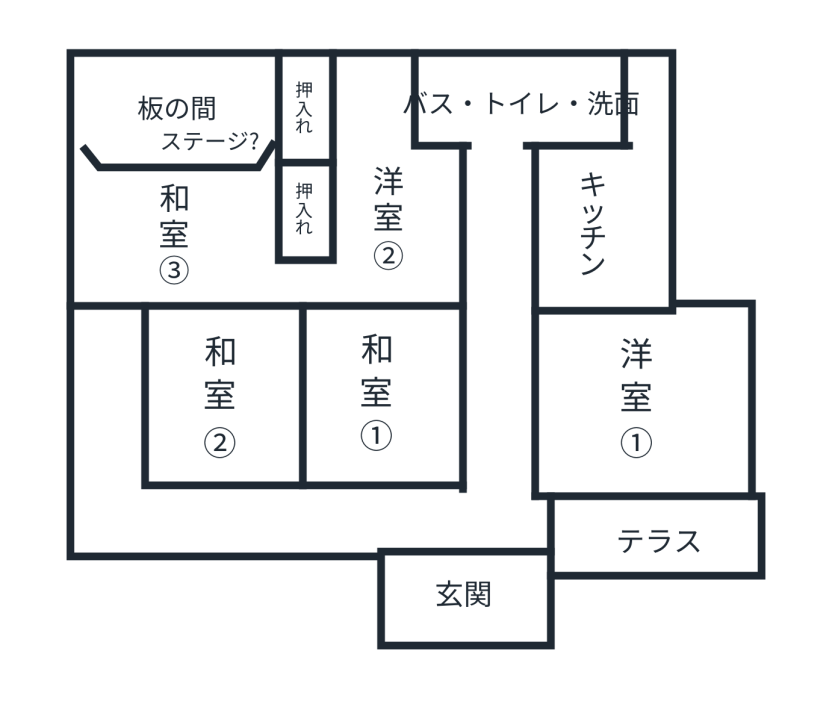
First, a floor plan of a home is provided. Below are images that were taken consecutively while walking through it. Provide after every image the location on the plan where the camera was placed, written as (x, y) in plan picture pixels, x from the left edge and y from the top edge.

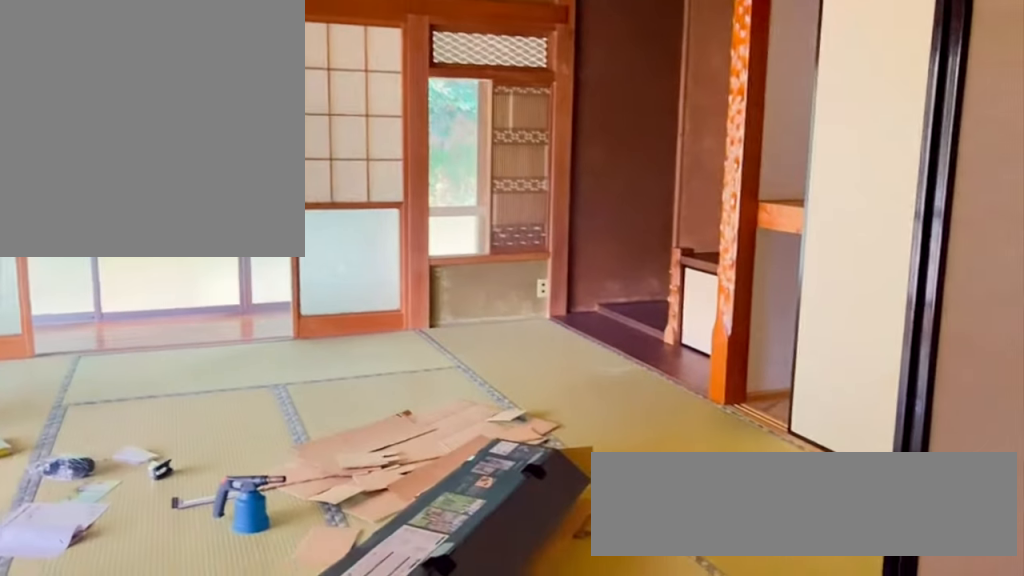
(287, 394)
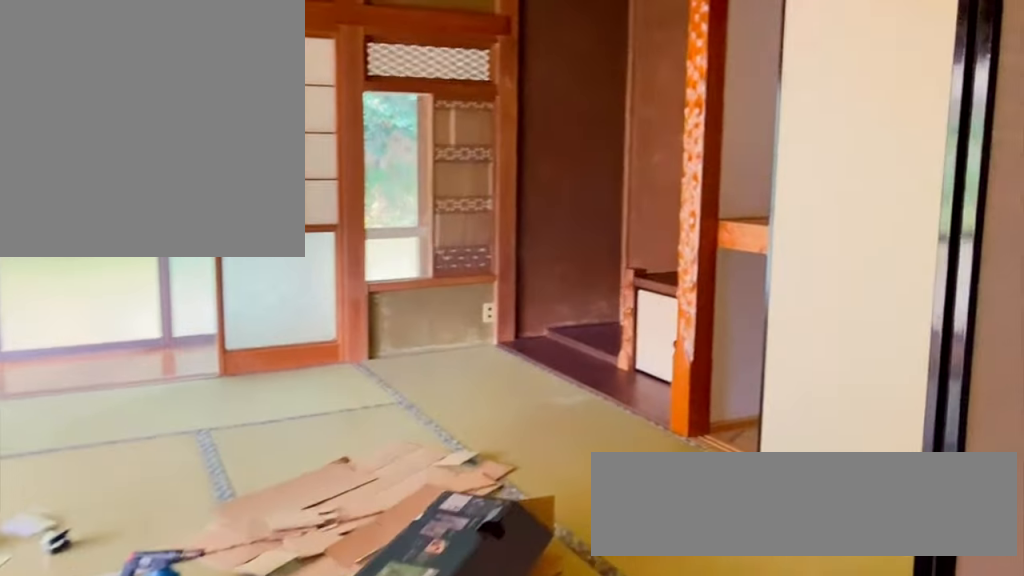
(272, 392)
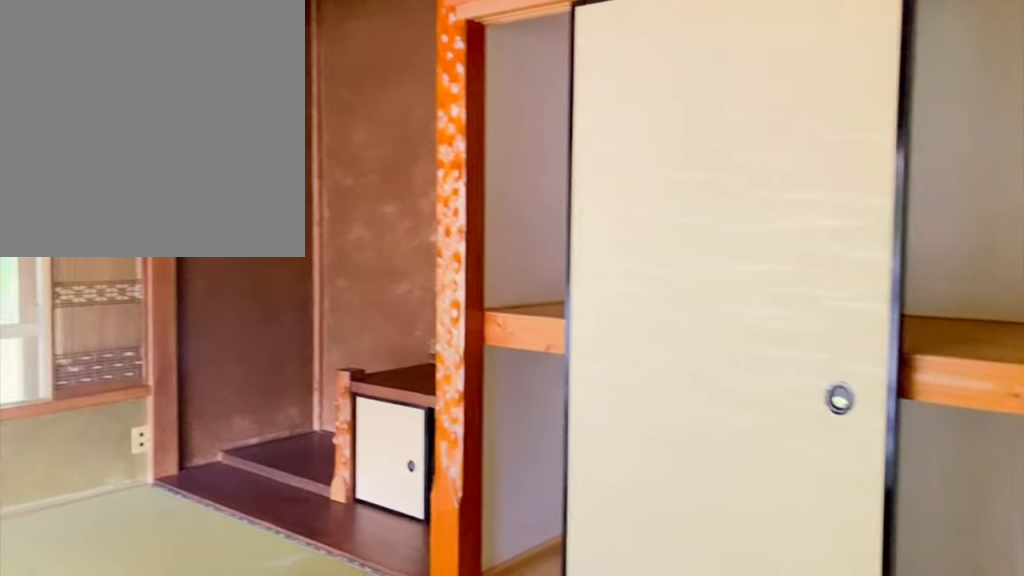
(224, 395)
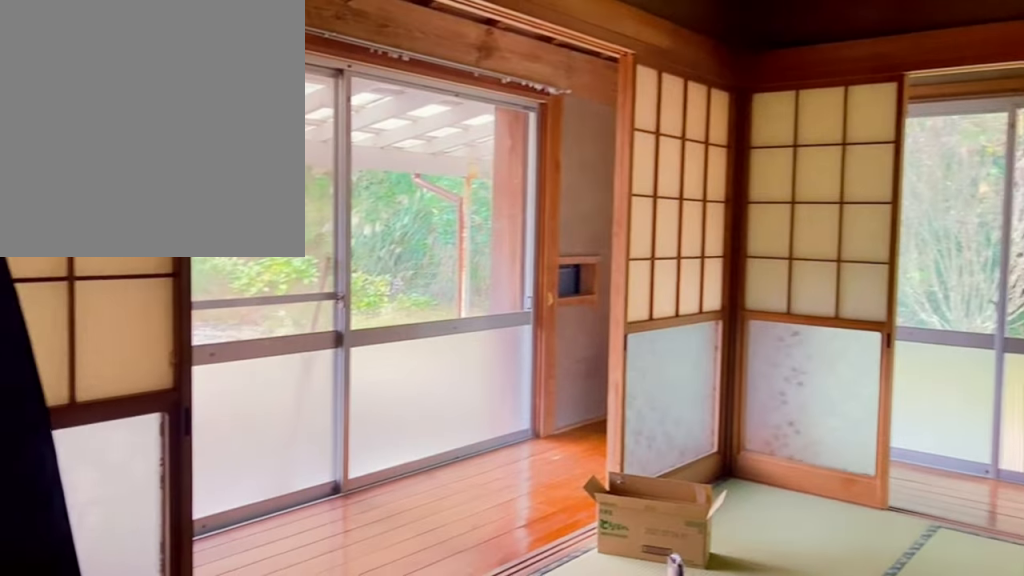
(206, 428)
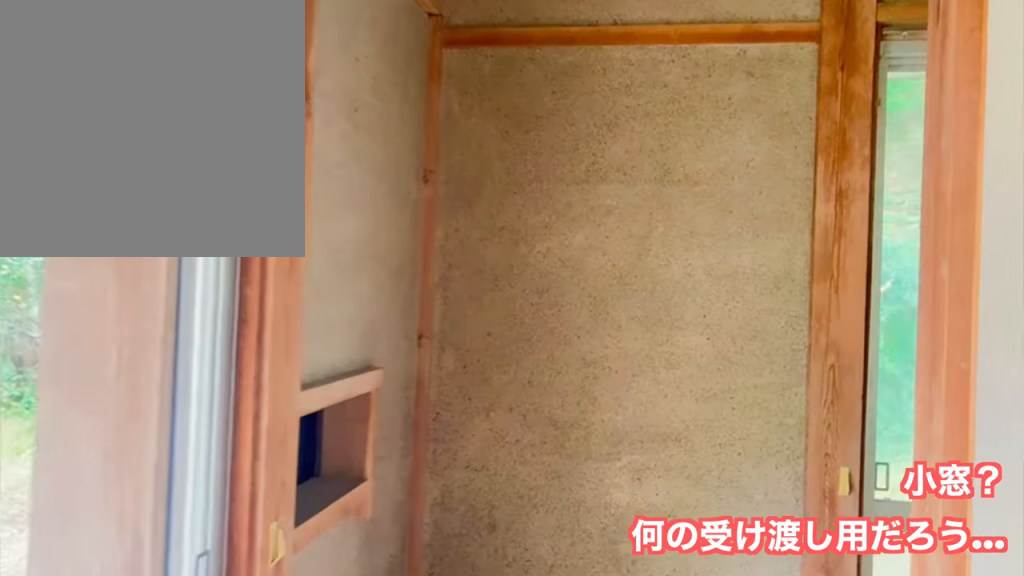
(168, 507)
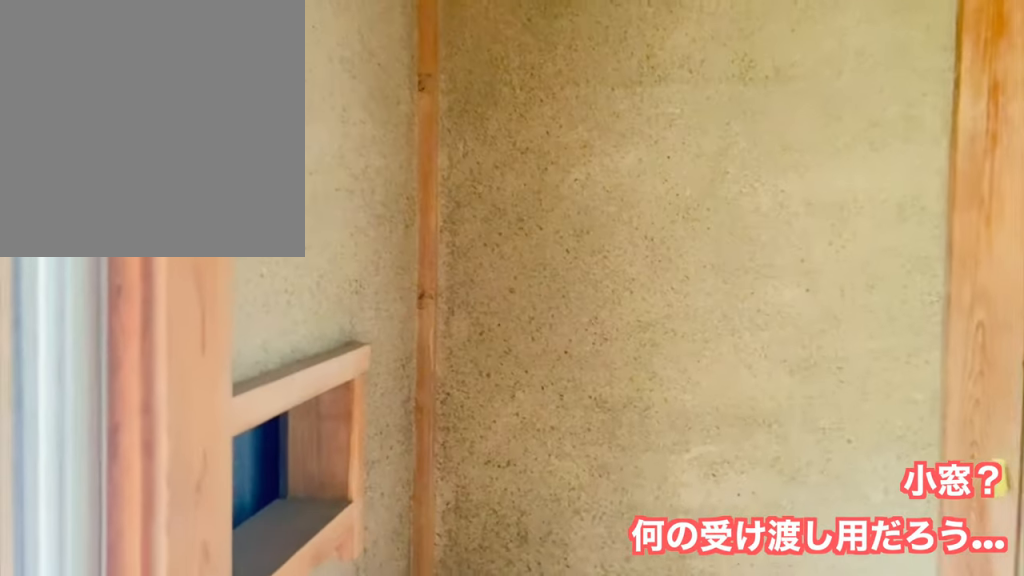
(165, 512)
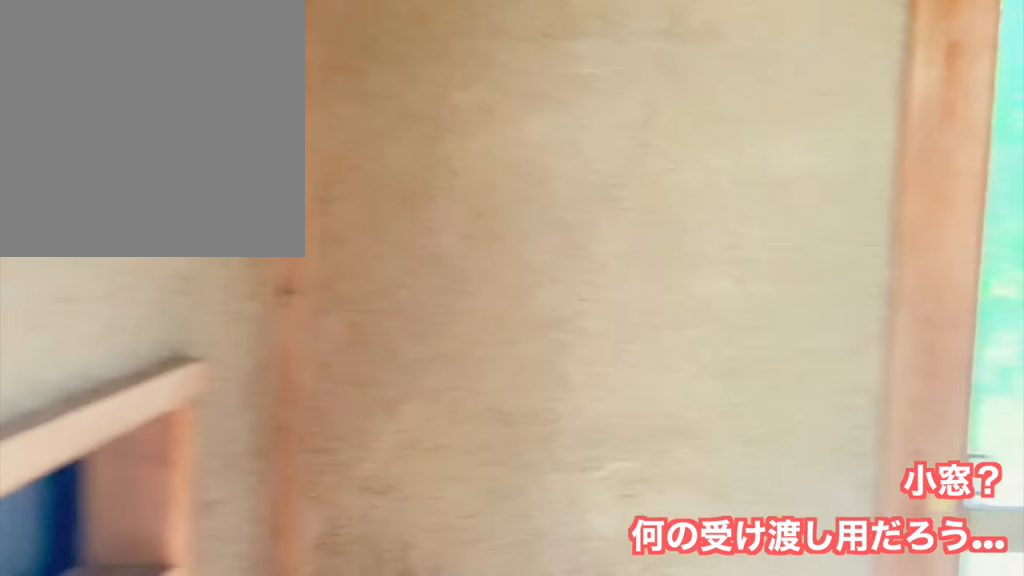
(155, 516)
